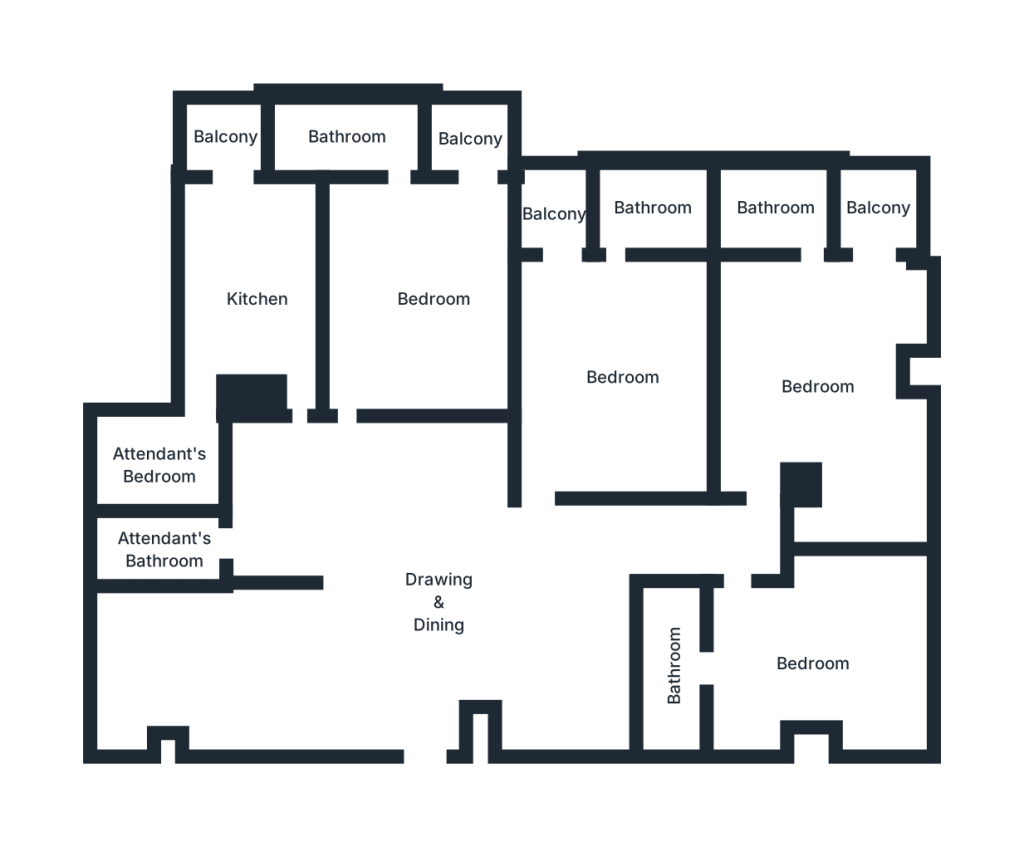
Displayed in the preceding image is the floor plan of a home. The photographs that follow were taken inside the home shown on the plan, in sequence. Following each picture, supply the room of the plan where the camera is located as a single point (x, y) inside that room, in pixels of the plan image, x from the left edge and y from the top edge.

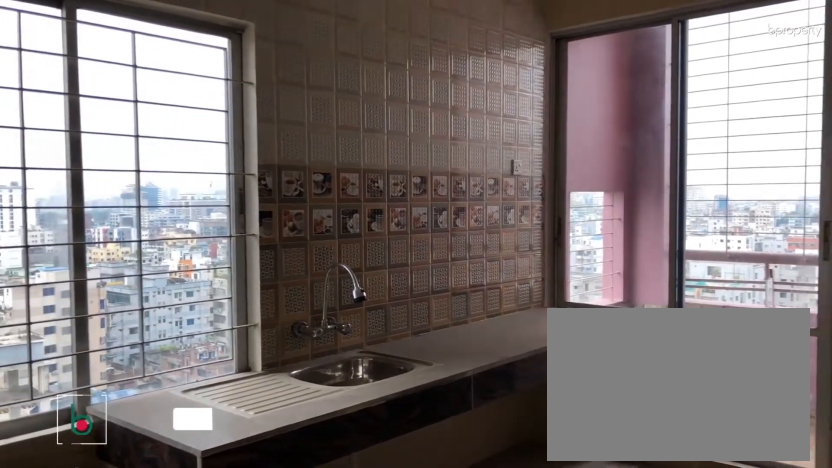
(255, 304)
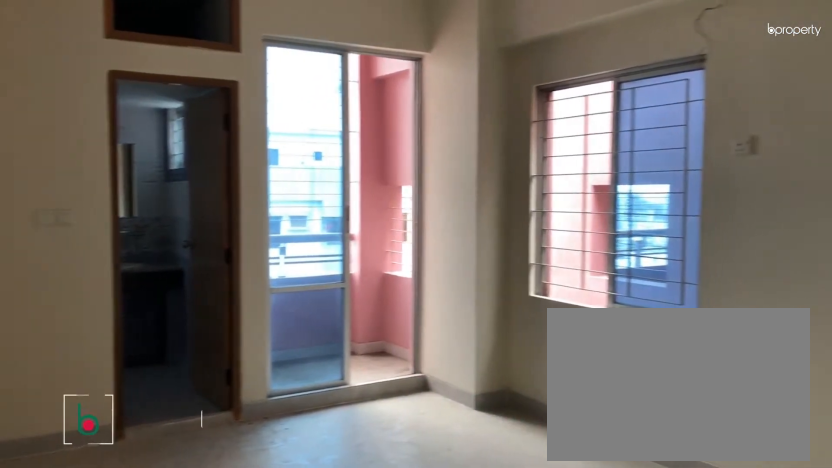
(431, 304)
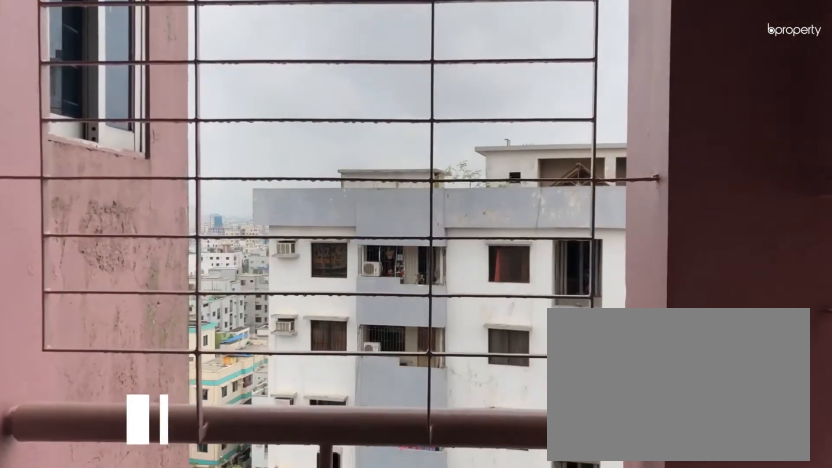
(470, 142)
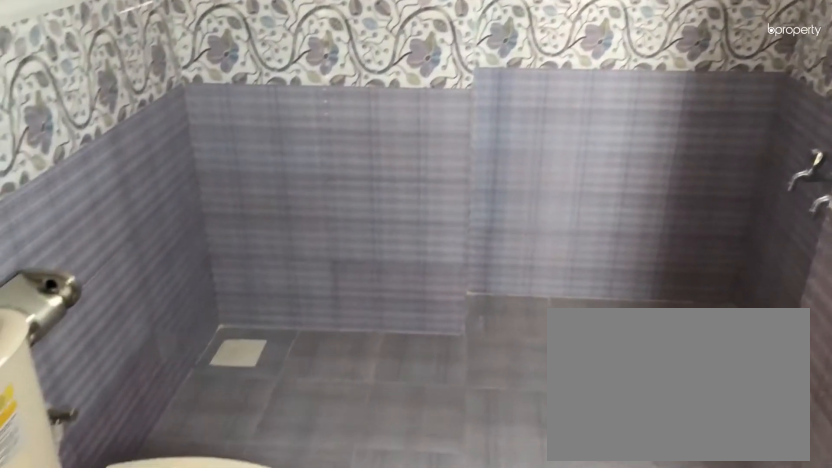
(342, 136)
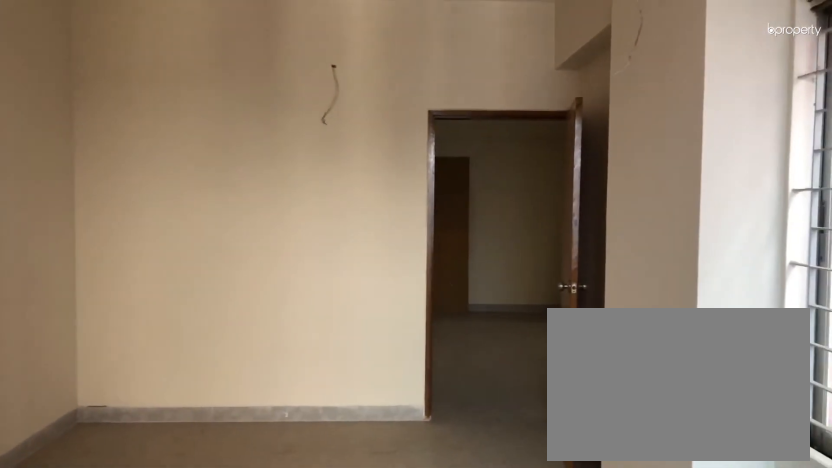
(623, 379)
